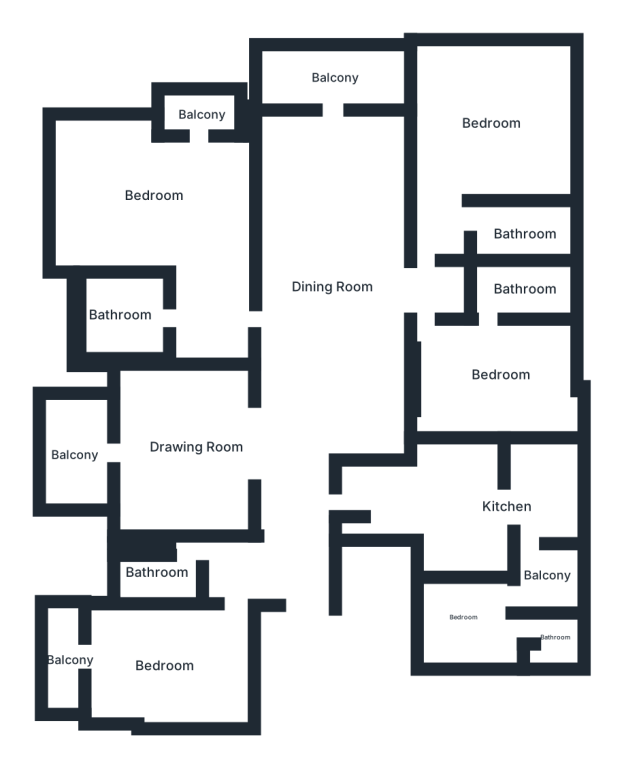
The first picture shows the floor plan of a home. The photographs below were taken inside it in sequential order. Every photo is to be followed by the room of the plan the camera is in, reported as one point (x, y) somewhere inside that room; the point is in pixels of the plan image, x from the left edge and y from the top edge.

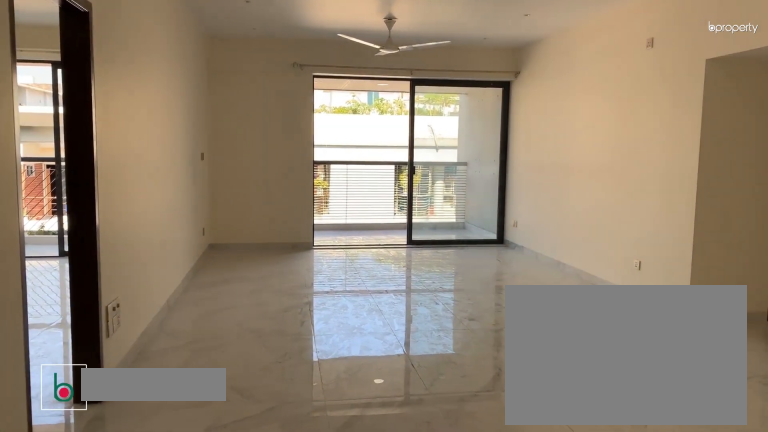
(326, 280)
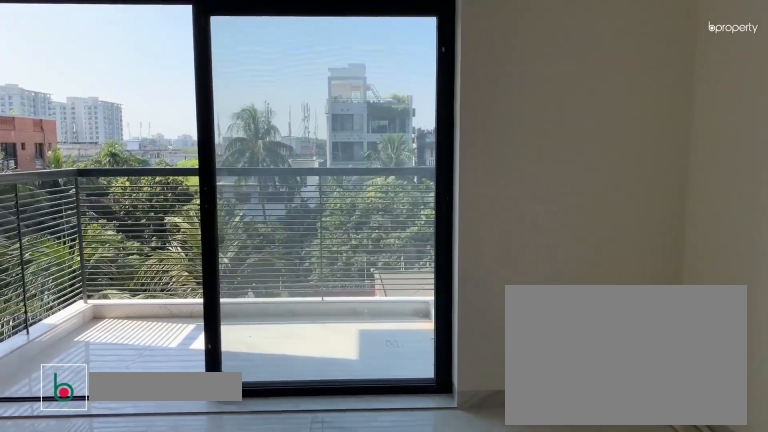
(199, 449)
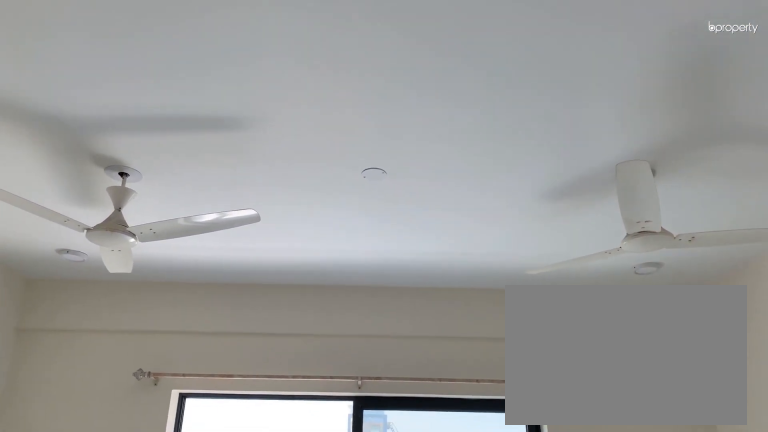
(199, 449)
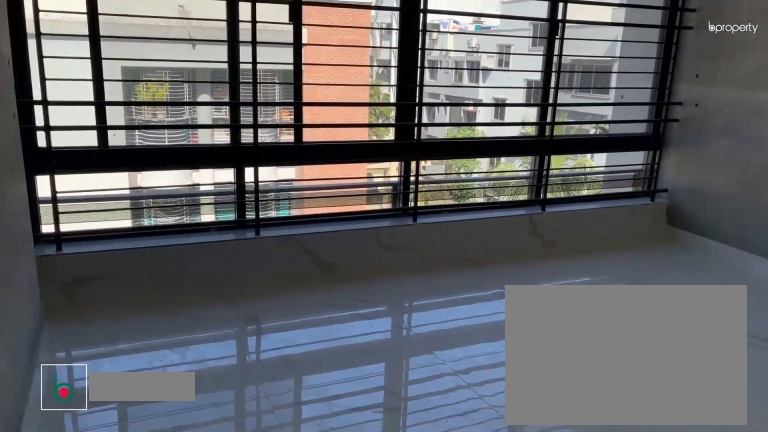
(491, 121)
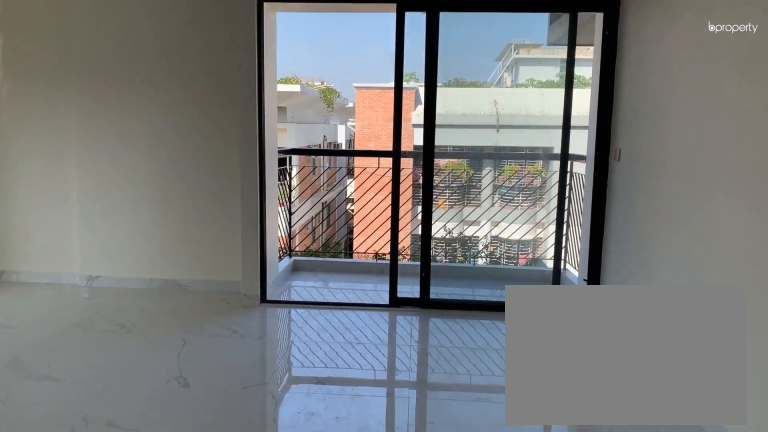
(157, 200)
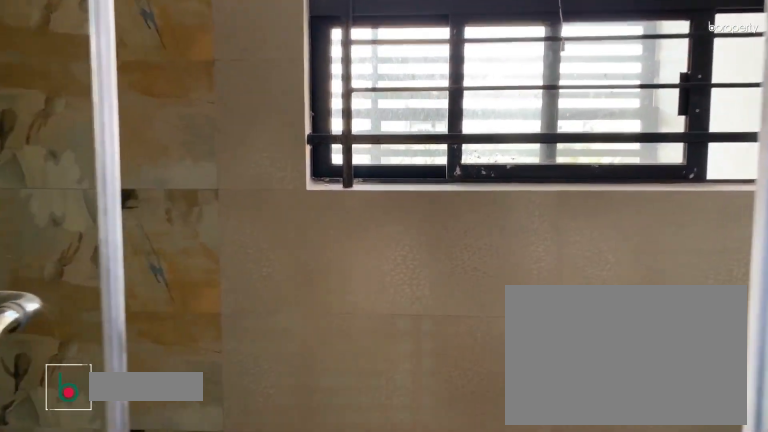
(119, 322)
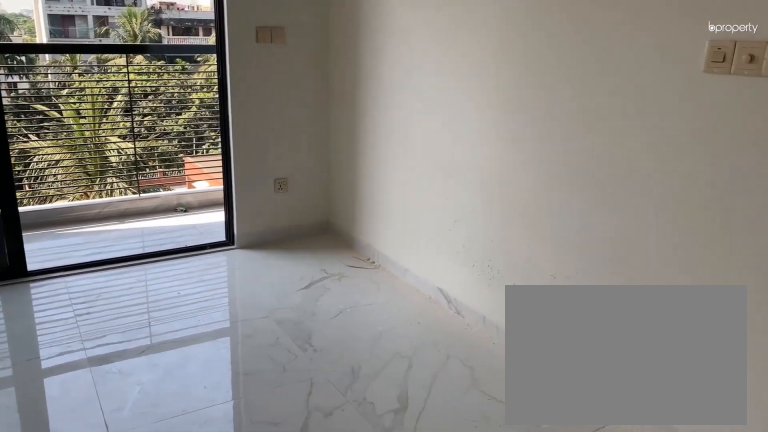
(173, 665)
